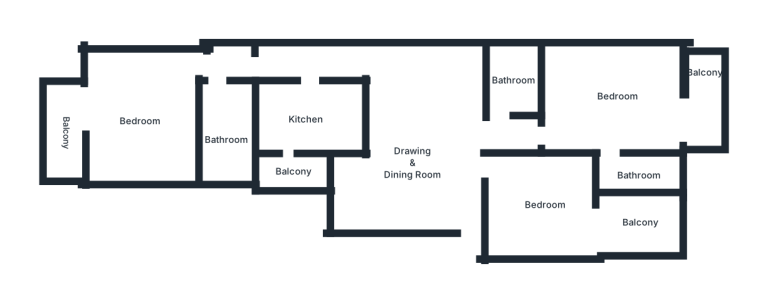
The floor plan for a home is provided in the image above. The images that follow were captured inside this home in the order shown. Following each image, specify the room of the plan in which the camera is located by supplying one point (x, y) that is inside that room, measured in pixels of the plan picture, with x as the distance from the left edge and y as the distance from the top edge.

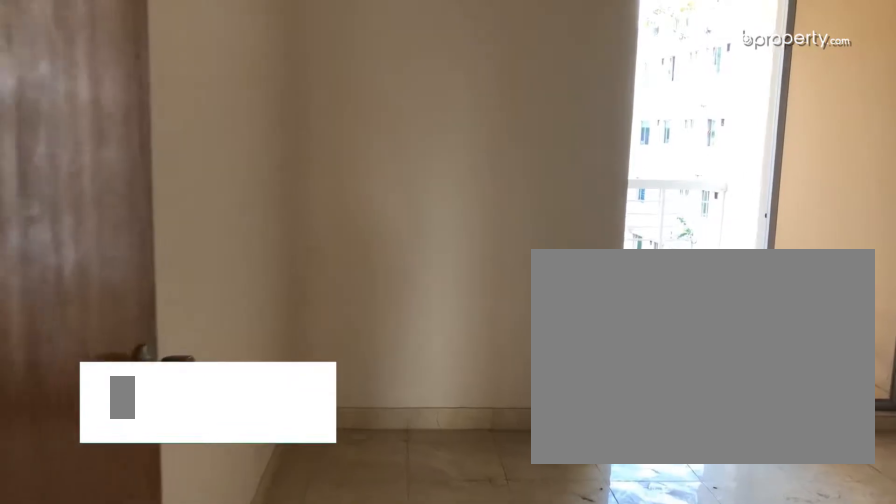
(545, 223)
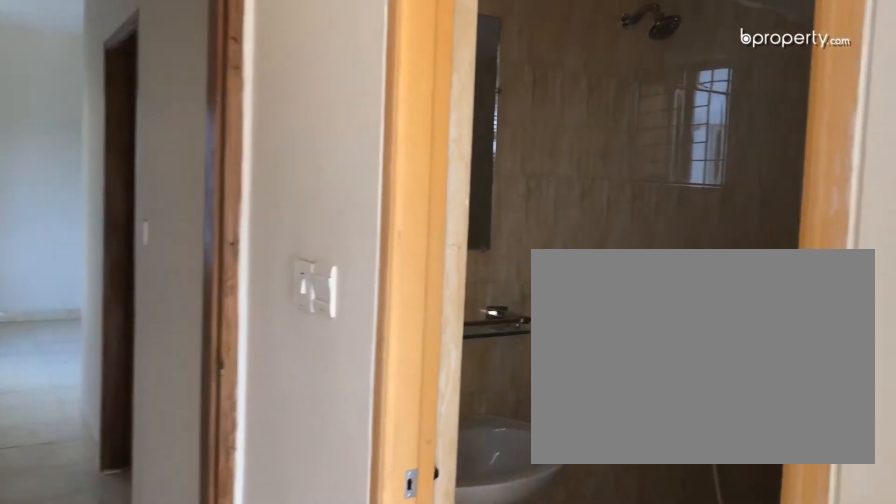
(229, 141)
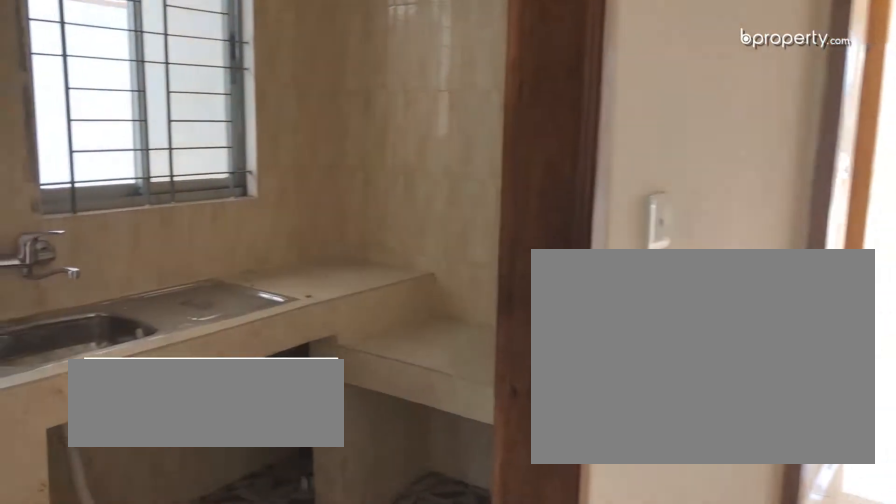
(304, 123)
